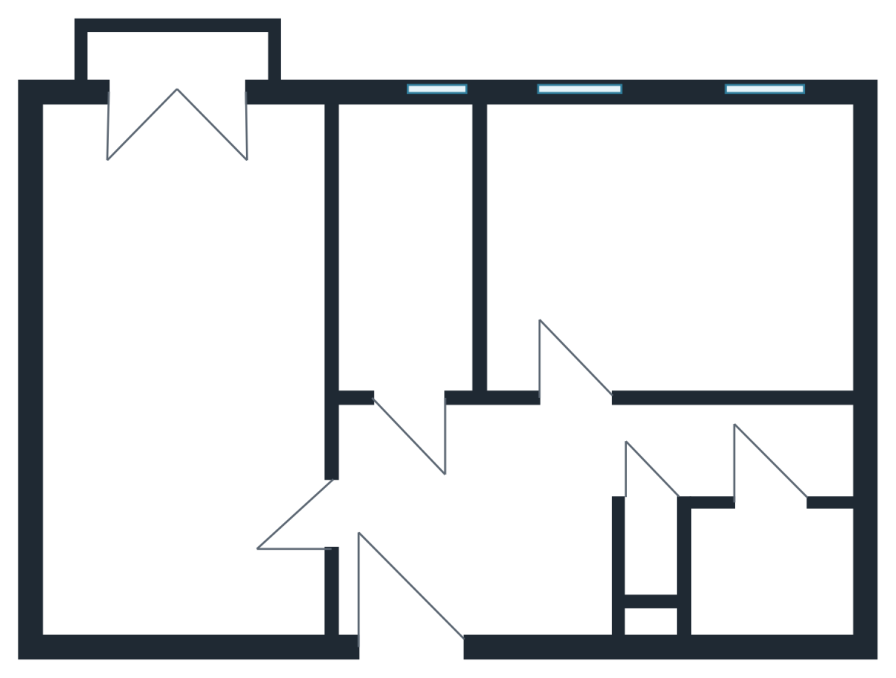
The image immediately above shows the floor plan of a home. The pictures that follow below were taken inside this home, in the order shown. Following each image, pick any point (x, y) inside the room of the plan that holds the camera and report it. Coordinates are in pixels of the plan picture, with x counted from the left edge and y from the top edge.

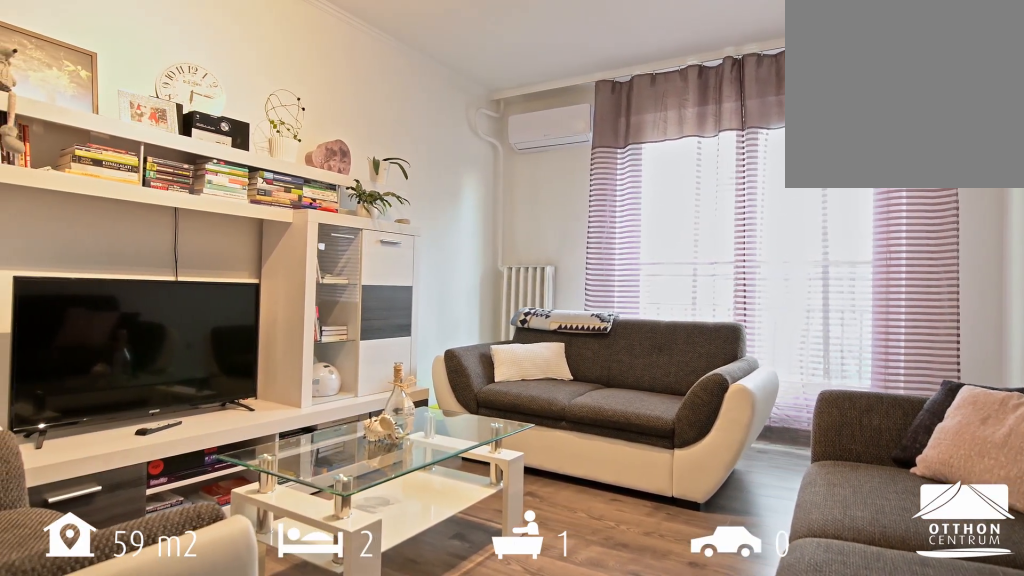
(187, 374)
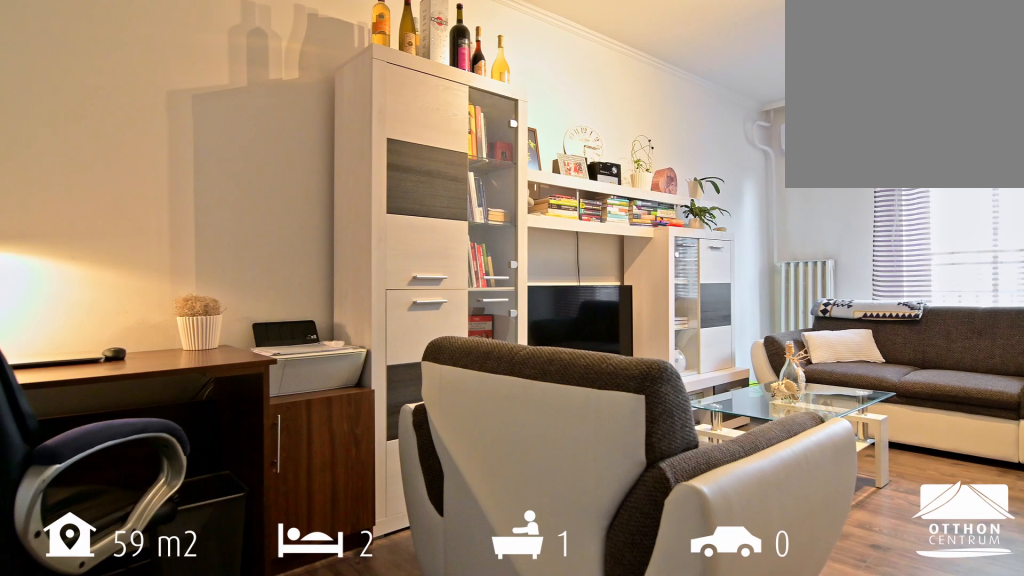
(187, 374)
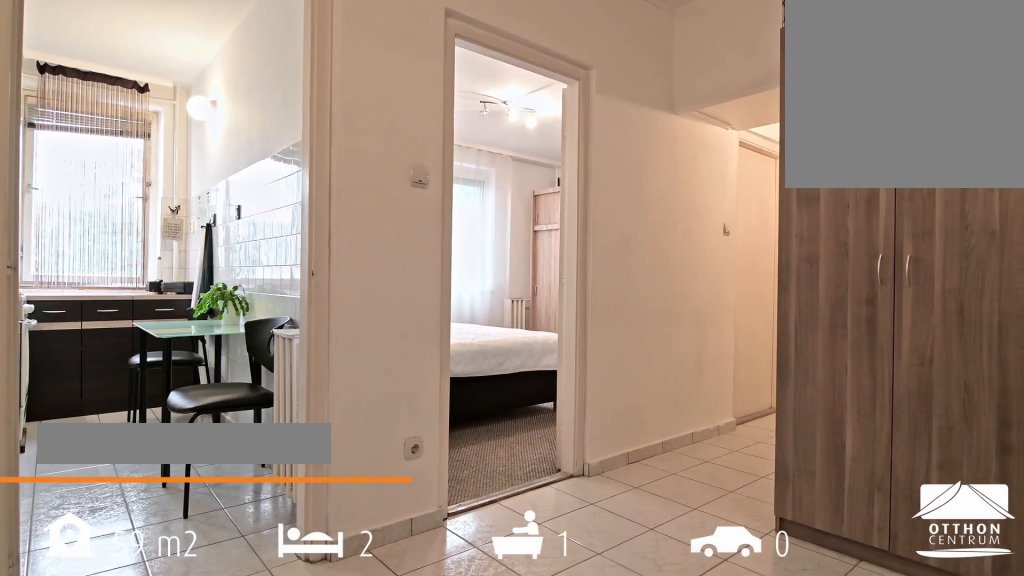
(477, 533)
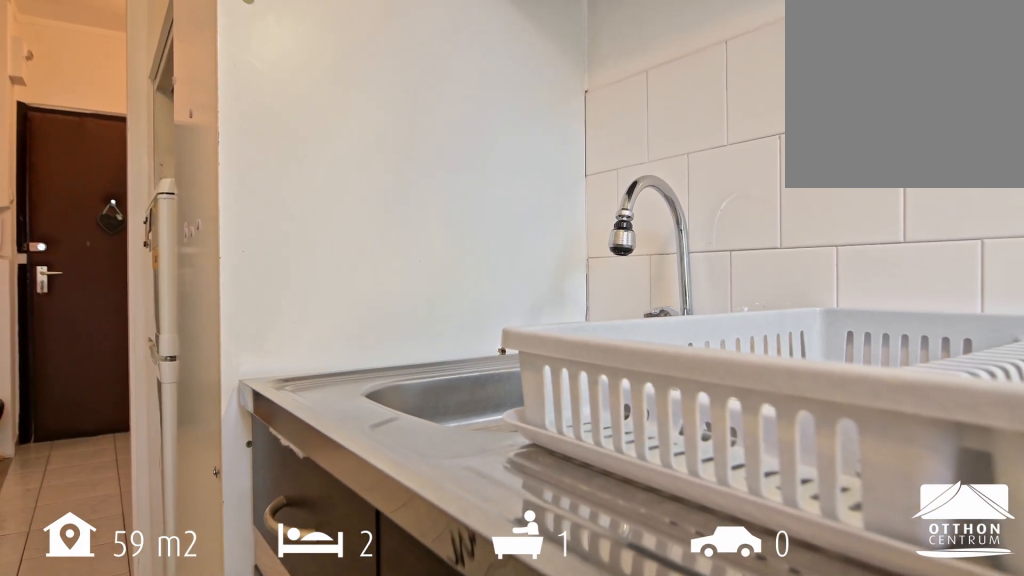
(416, 270)
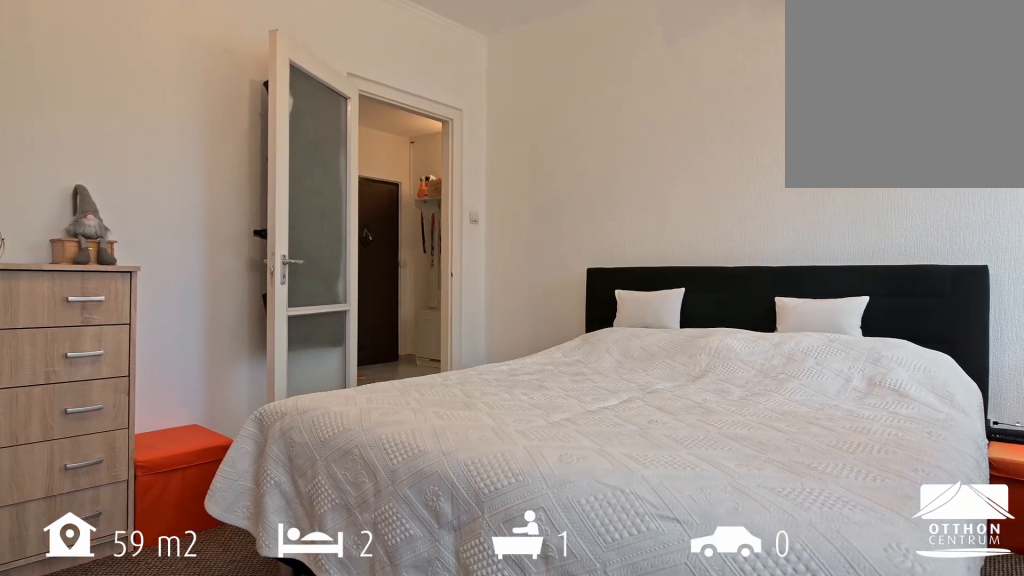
(675, 251)
